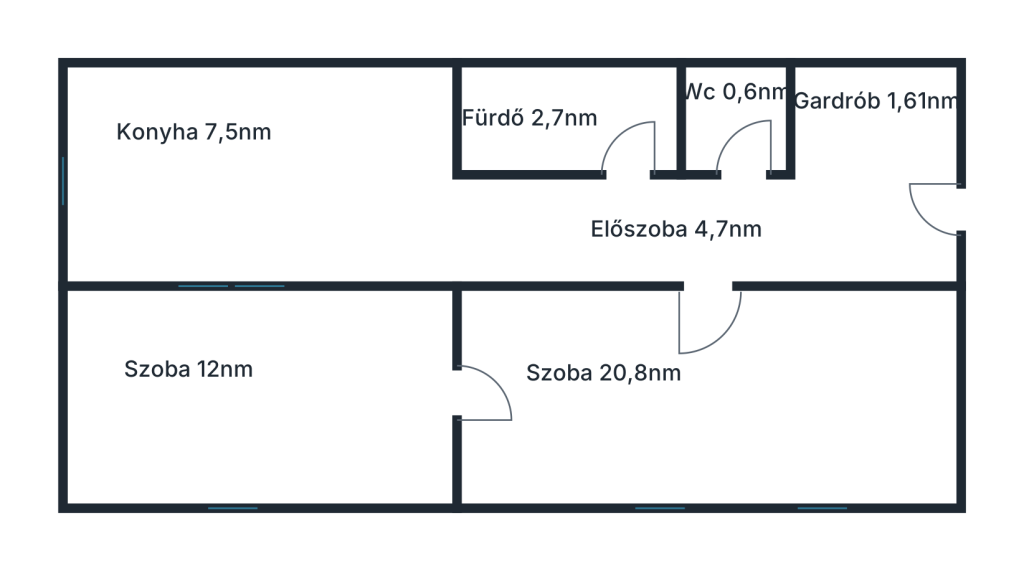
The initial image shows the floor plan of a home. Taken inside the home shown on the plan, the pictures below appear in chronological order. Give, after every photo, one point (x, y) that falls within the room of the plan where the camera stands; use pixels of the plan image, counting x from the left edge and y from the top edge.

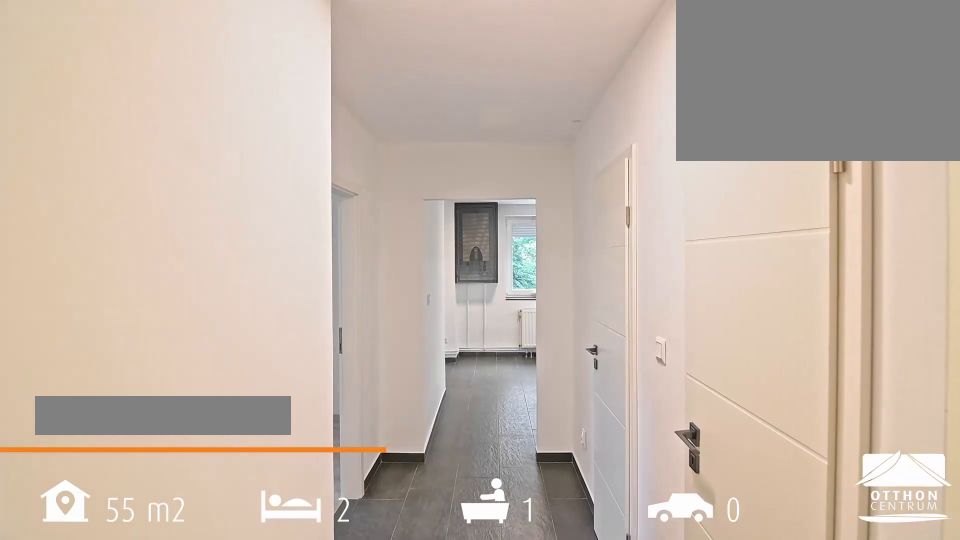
(877, 174)
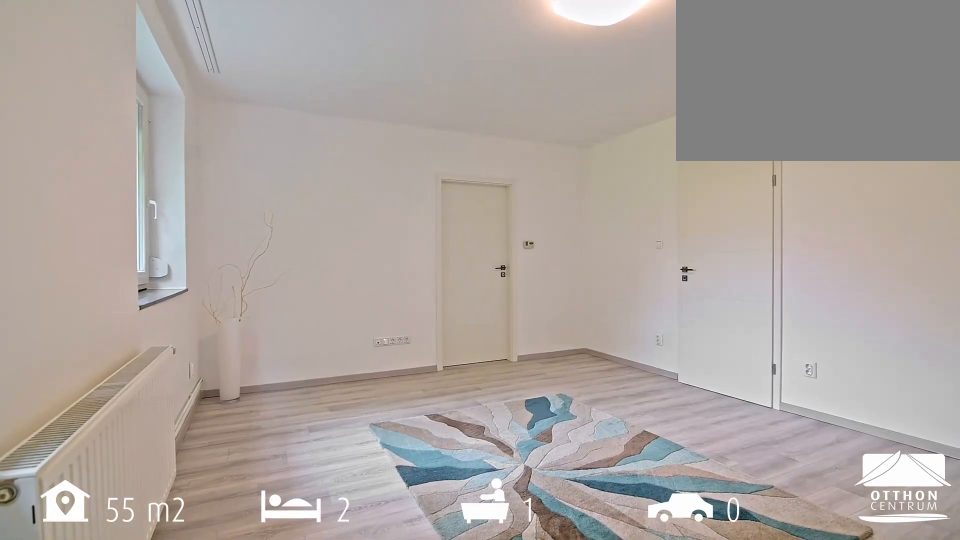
(706, 398)
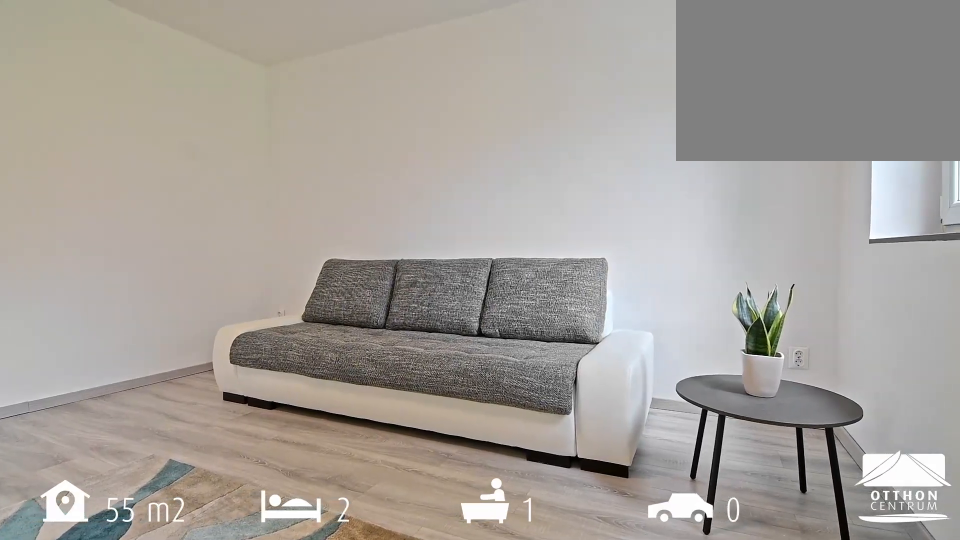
(707, 398)
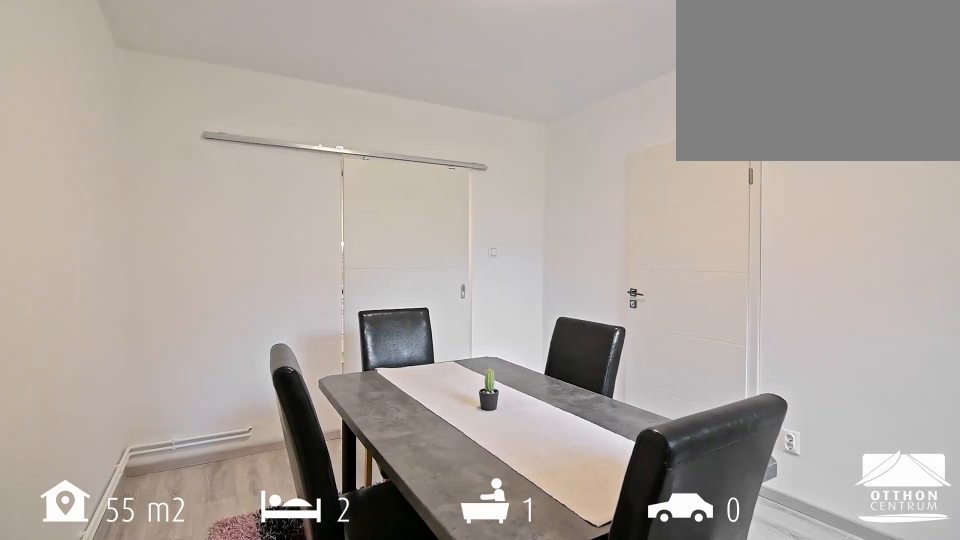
(256, 399)
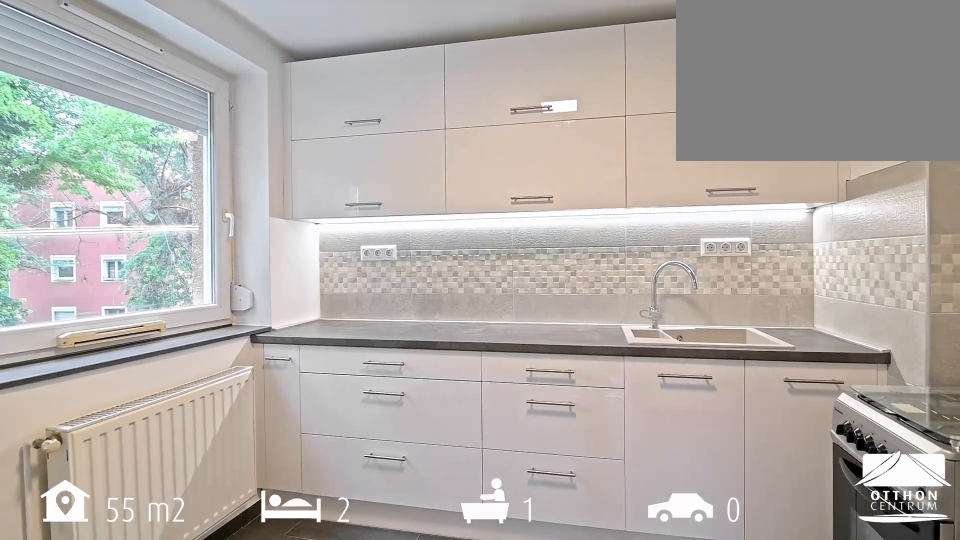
(257, 182)
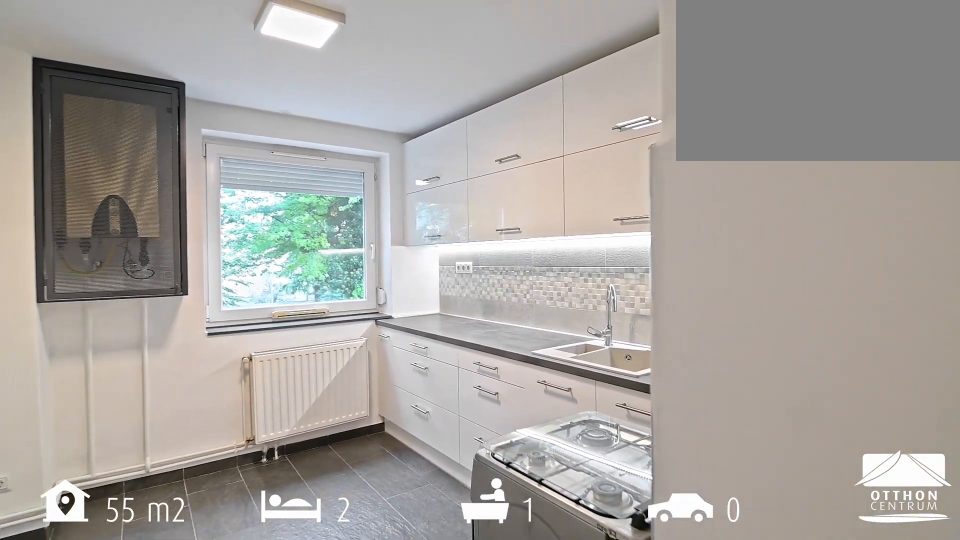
(256, 182)
